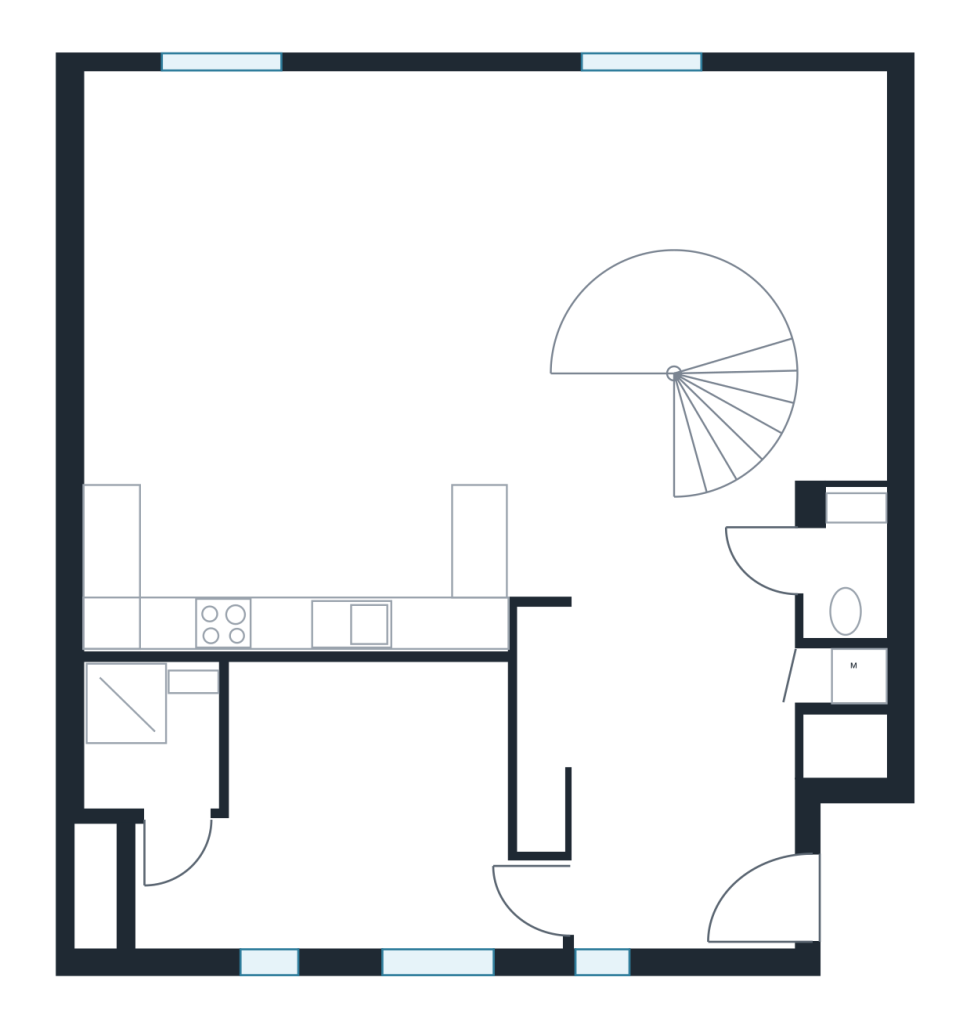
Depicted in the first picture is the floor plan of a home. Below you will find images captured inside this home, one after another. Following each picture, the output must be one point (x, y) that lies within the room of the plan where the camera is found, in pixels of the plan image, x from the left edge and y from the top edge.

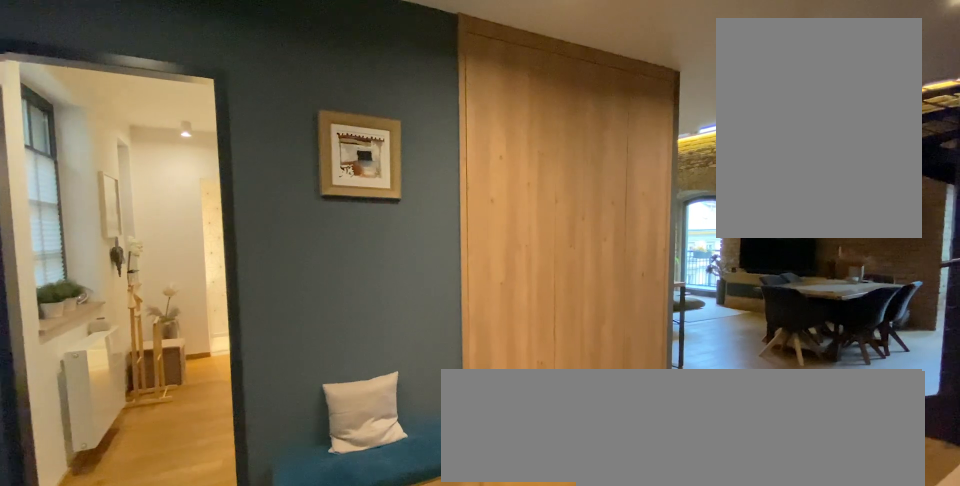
(690, 789)
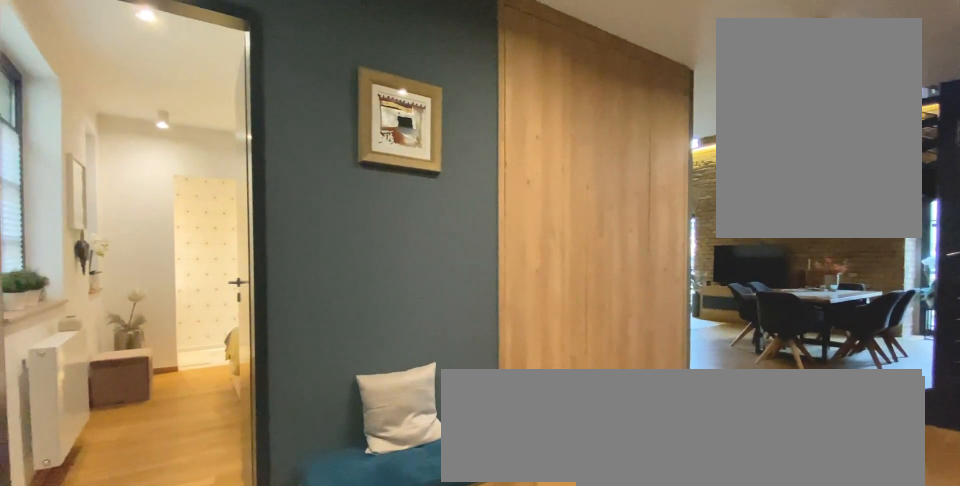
(690, 789)
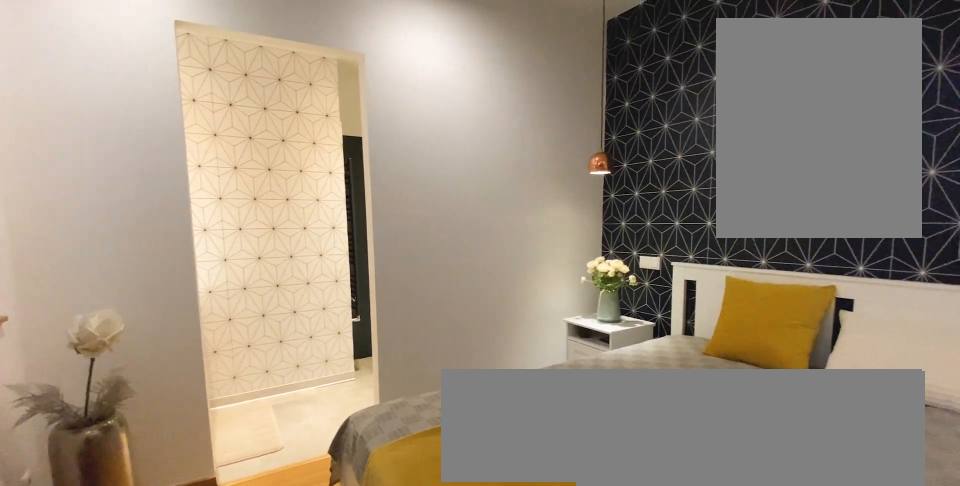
(358, 789)
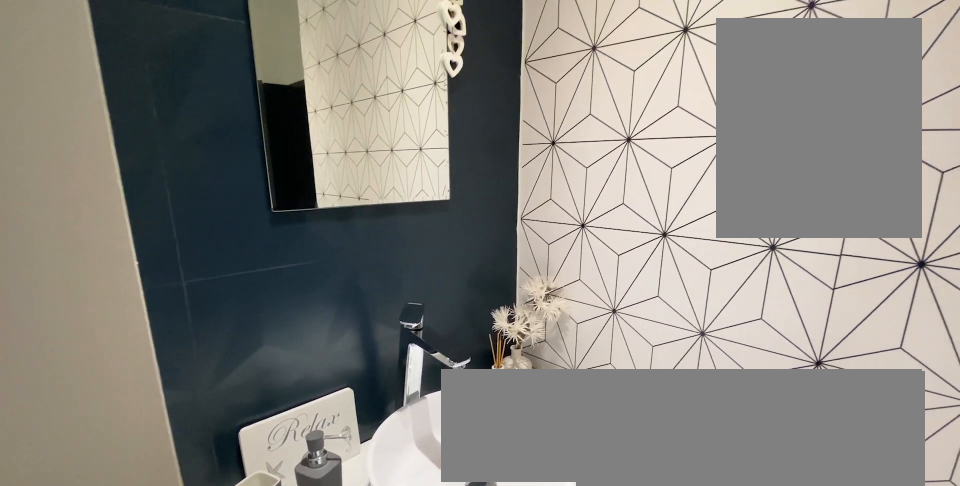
(163, 789)
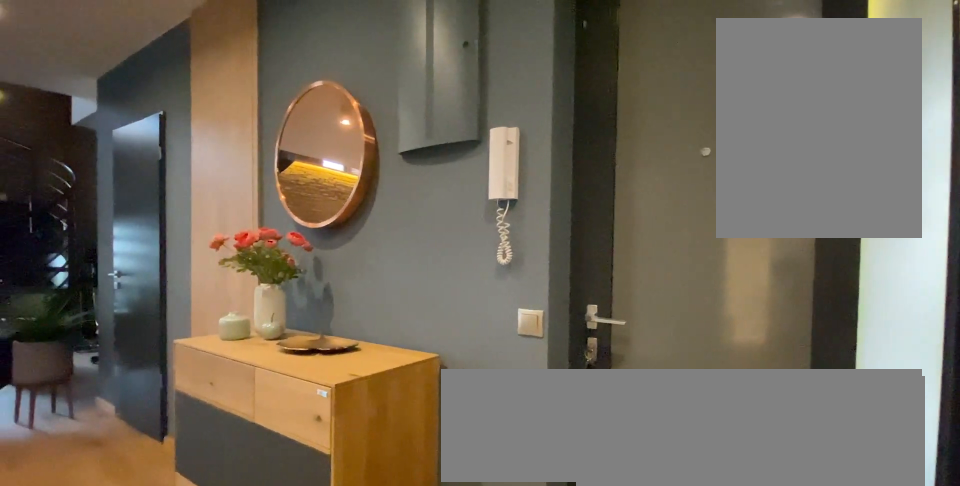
(690, 789)
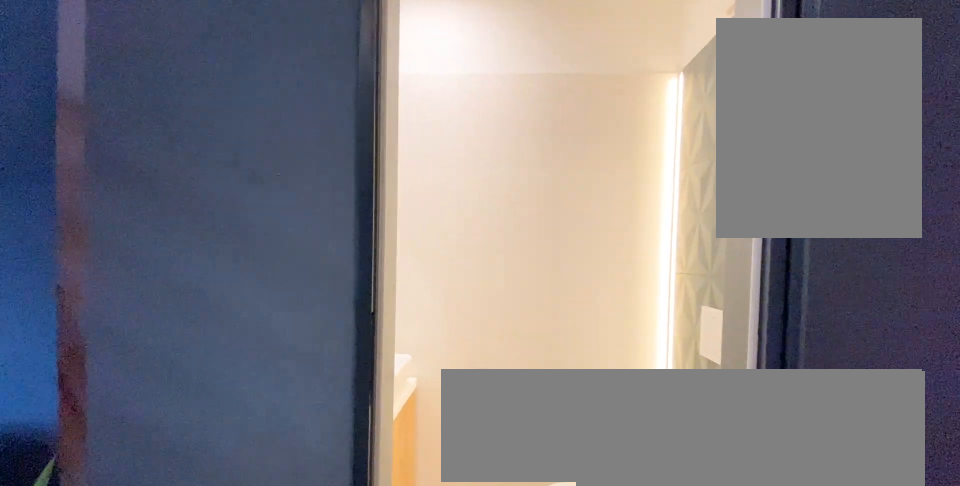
(845, 575)
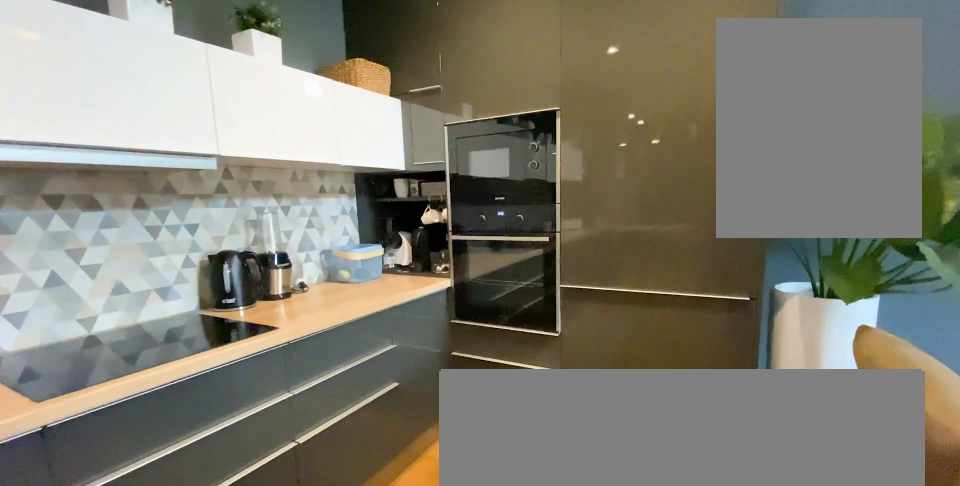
(356, 357)
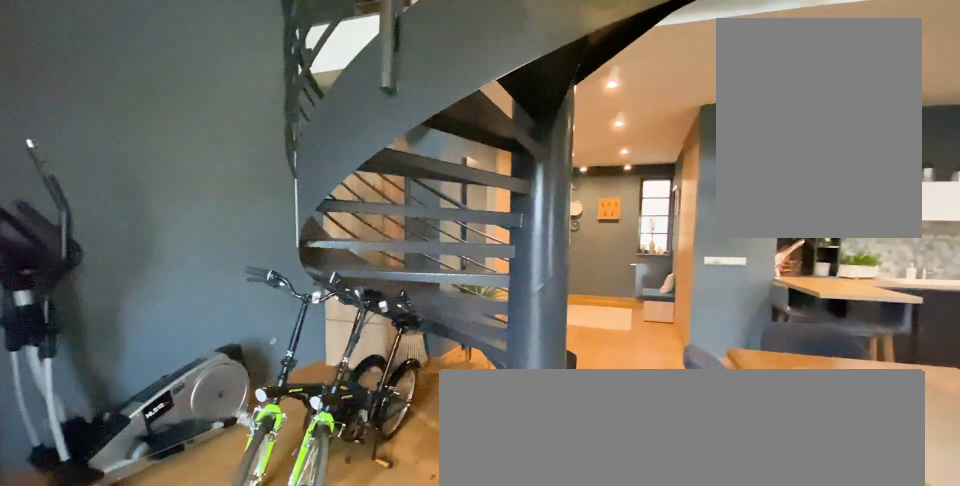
(356, 357)
